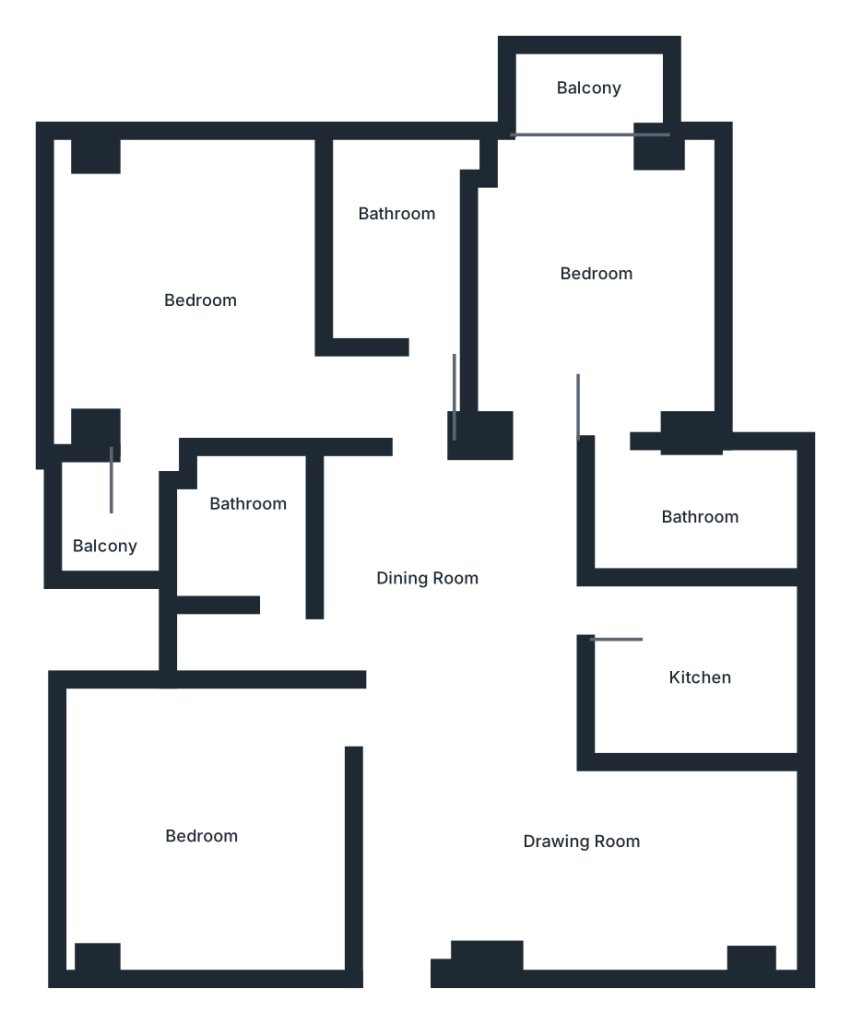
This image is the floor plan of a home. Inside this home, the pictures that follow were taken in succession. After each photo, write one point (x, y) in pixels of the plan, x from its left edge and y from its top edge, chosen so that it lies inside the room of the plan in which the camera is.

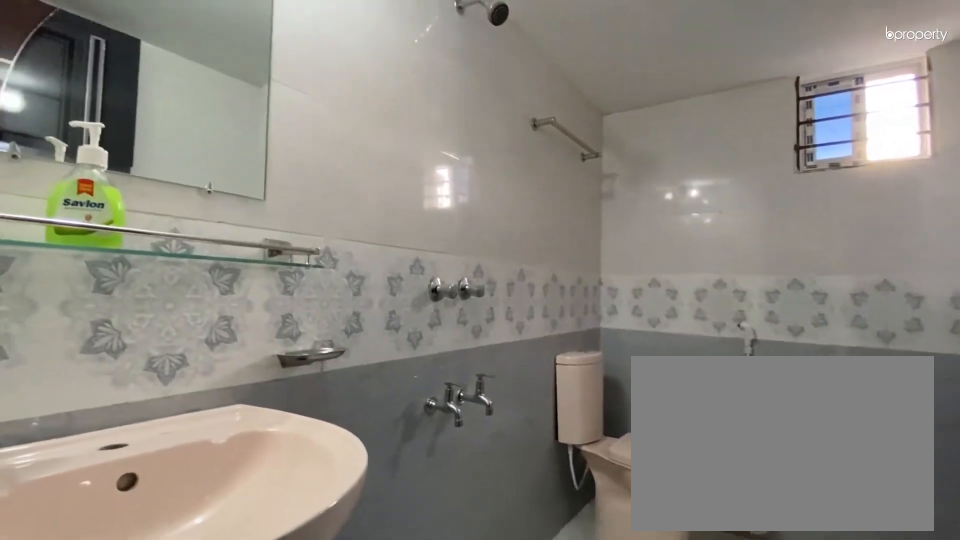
(387, 245)
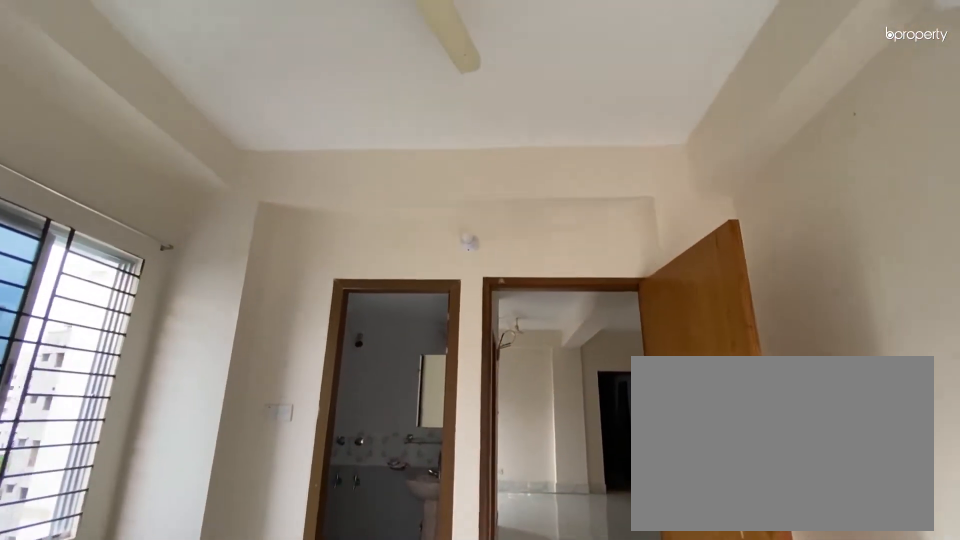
(590, 274)
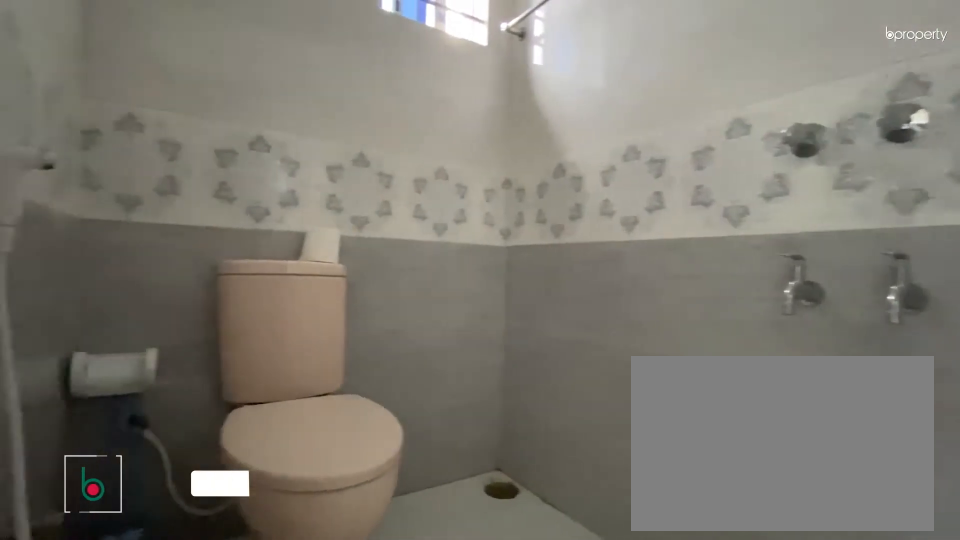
(692, 500)
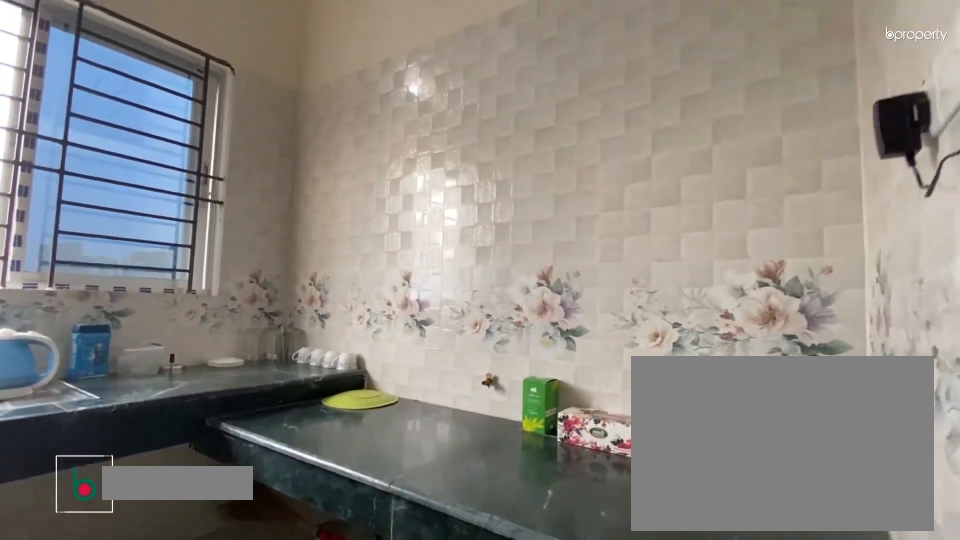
(704, 680)
